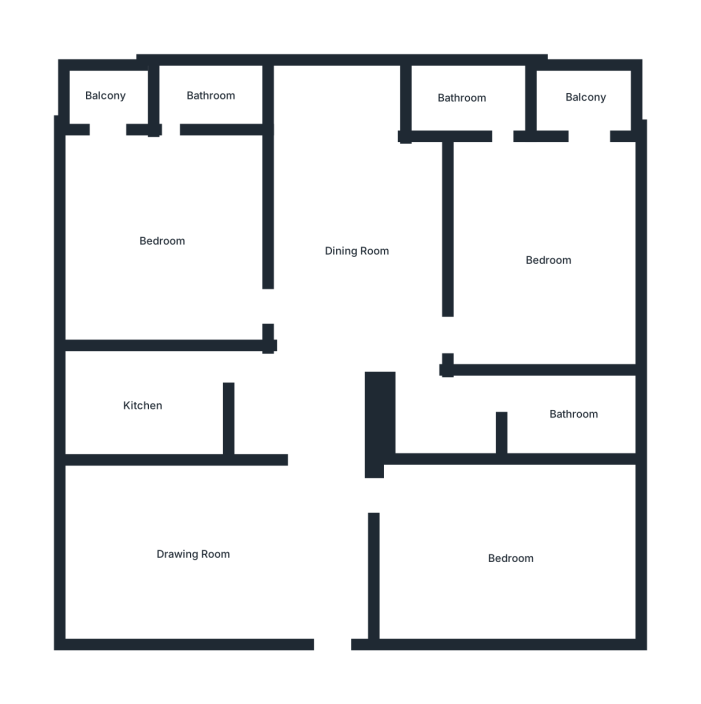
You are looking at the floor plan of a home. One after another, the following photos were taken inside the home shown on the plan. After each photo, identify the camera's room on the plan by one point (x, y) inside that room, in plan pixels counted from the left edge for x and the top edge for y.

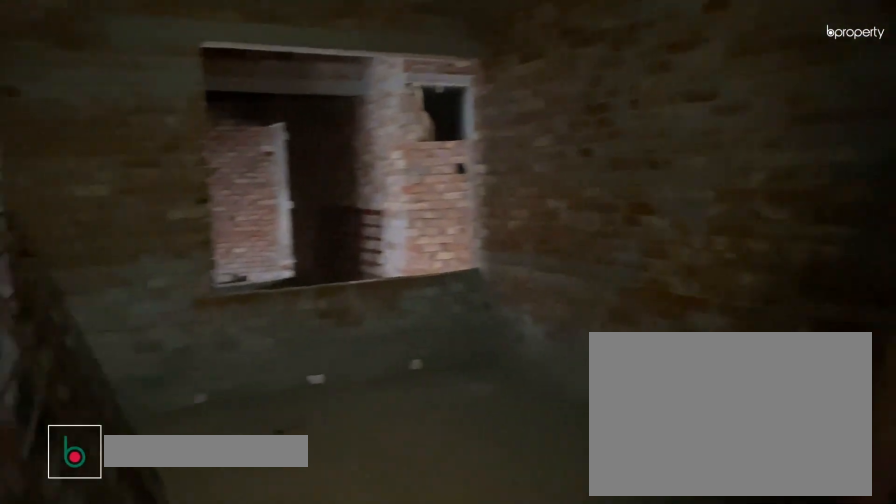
(196, 556)
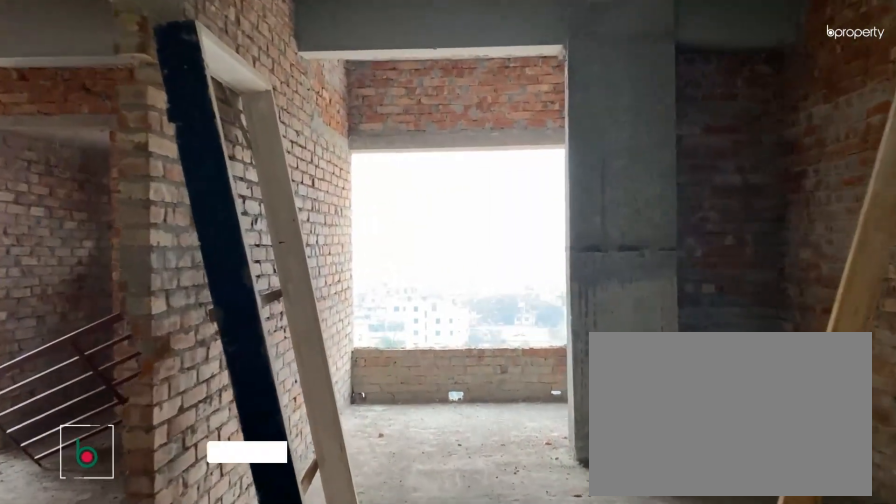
(354, 250)
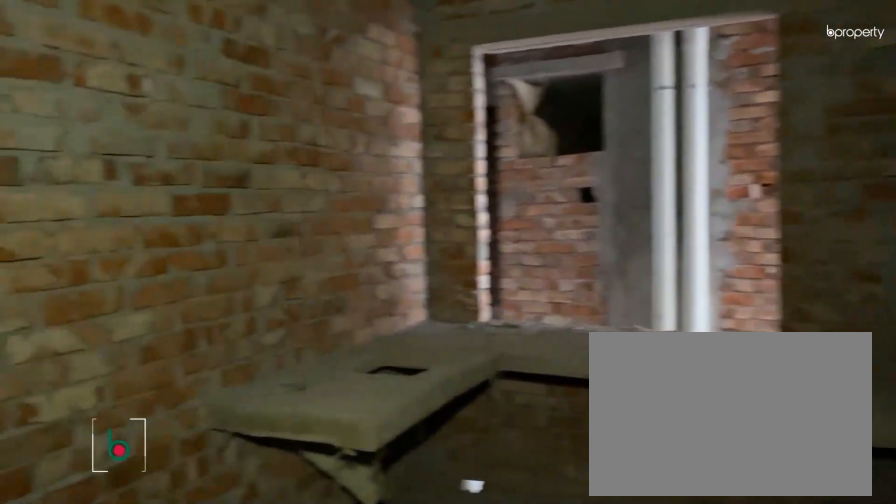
(142, 407)
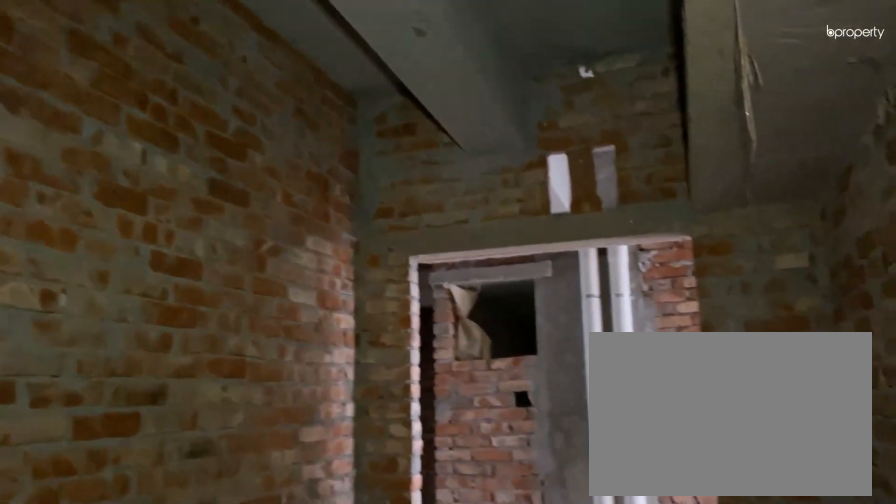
(142, 407)
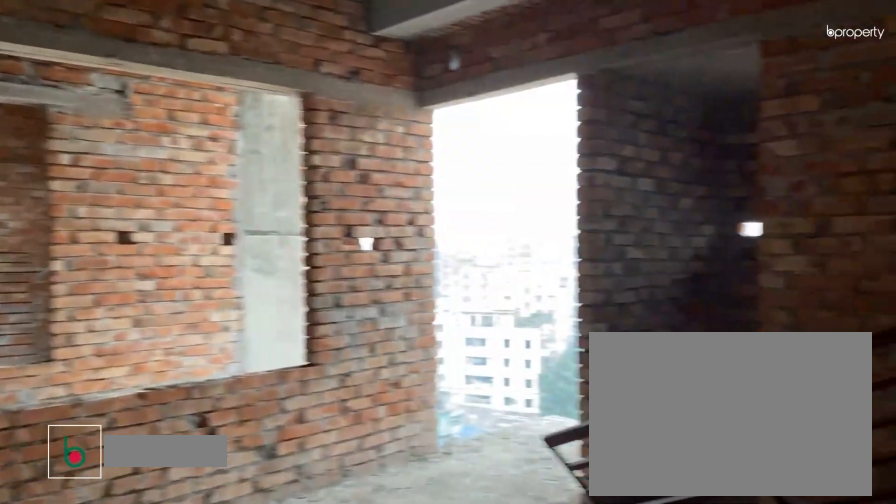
(161, 241)
